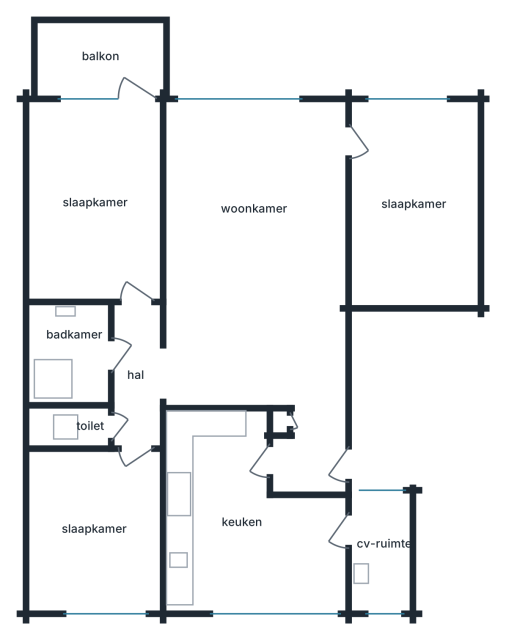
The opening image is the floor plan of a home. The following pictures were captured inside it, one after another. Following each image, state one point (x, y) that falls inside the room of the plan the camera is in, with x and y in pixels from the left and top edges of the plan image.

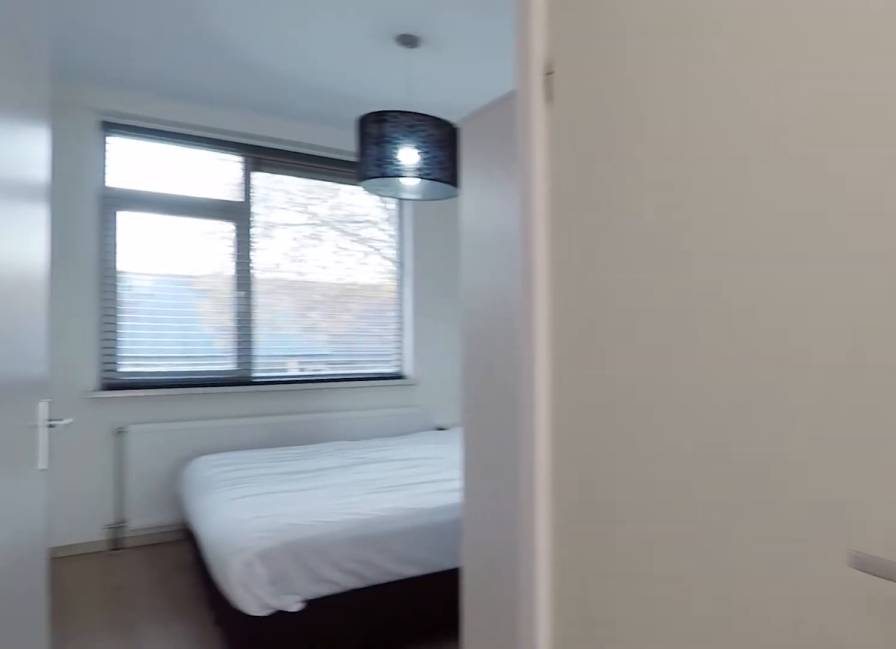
(135, 375)
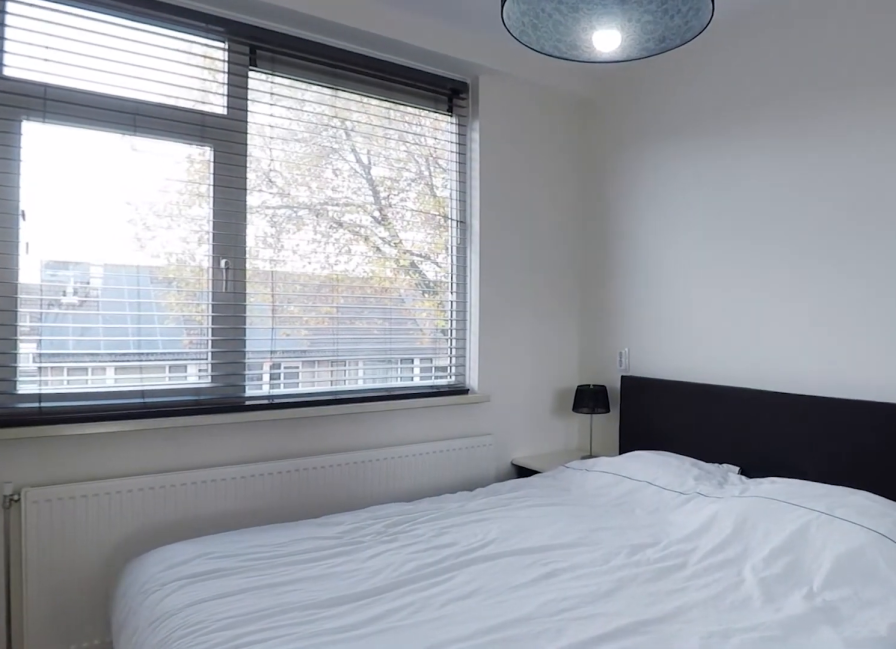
(94, 529)
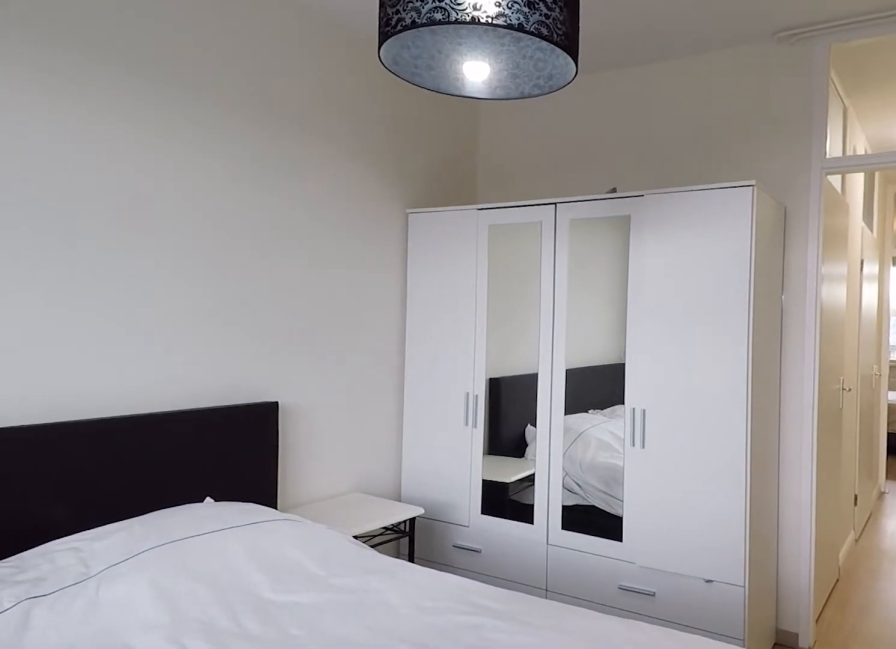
(94, 529)
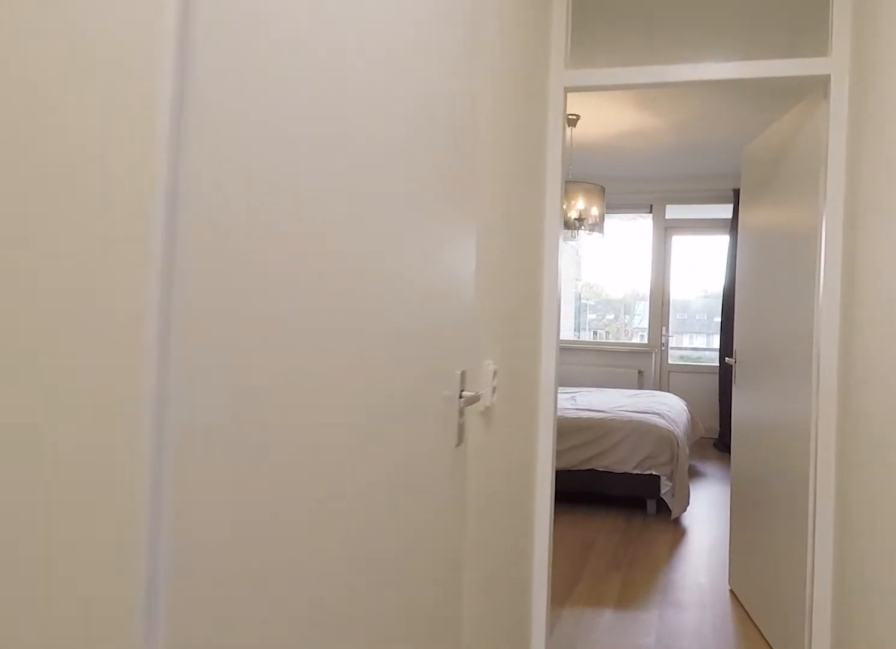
(135, 375)
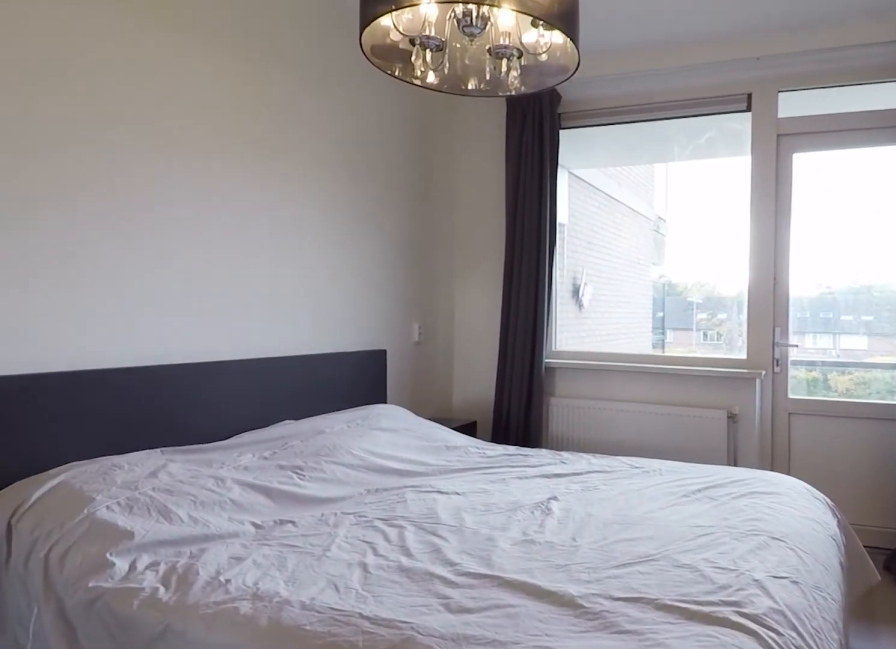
(95, 202)
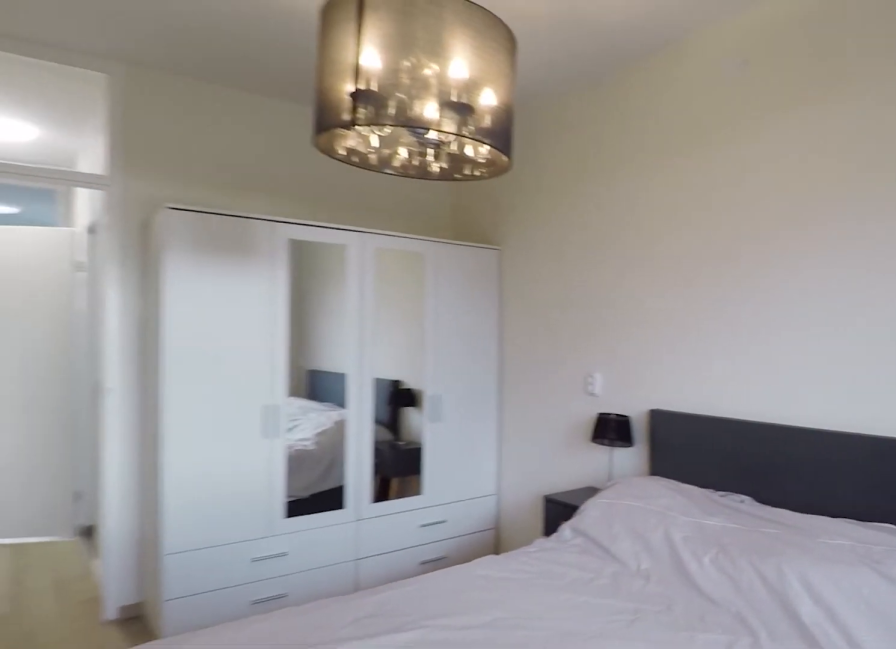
(95, 202)
